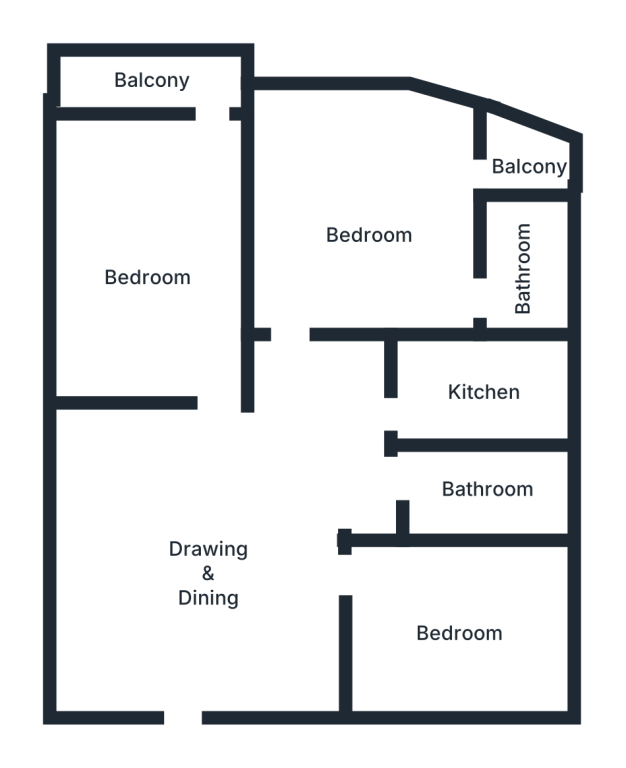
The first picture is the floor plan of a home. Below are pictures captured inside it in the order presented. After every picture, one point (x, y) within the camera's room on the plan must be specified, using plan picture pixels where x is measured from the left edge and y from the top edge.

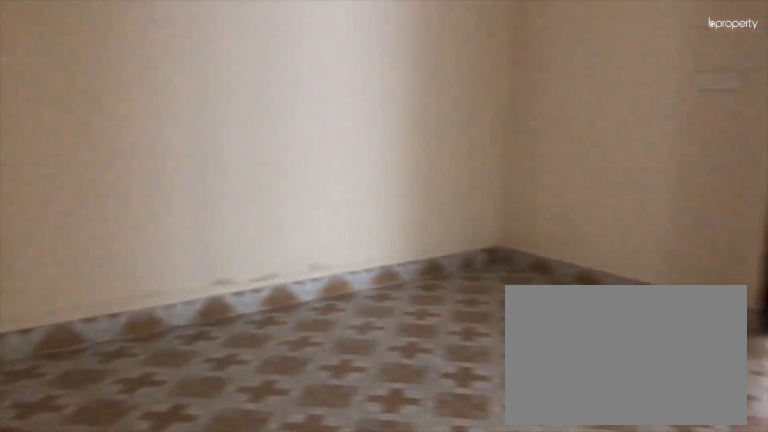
(217, 563)
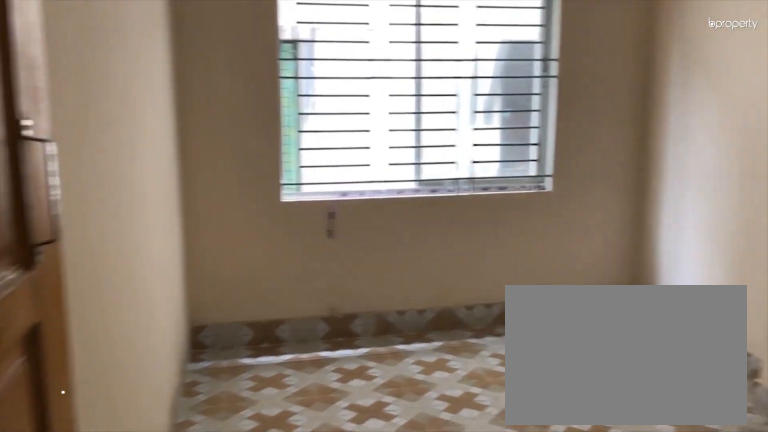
(462, 633)
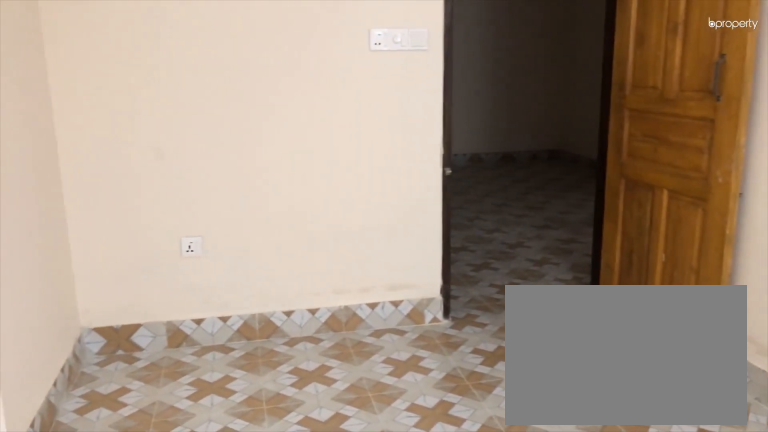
(463, 632)
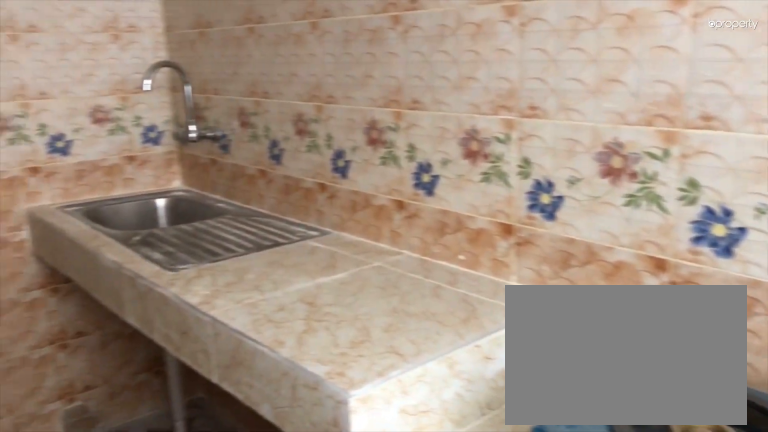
(484, 393)
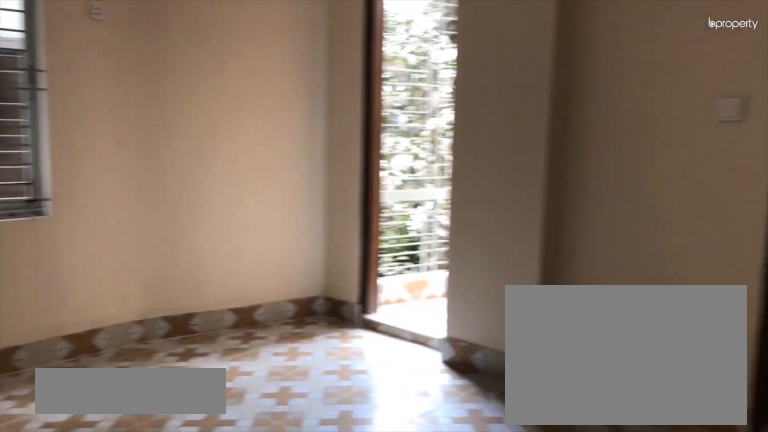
(376, 232)
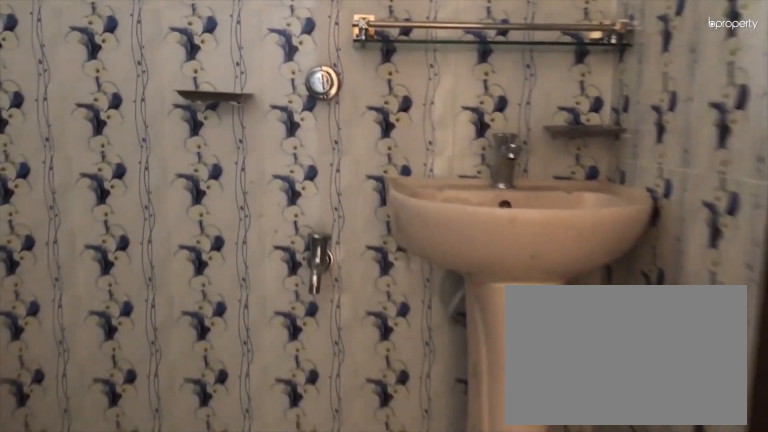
(520, 256)
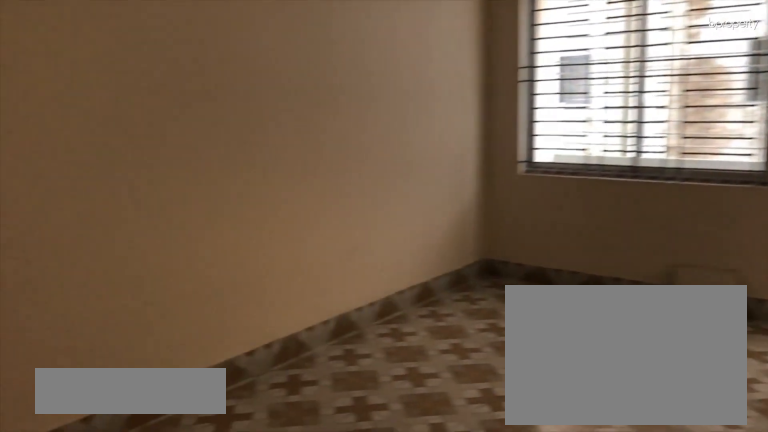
(137, 272)
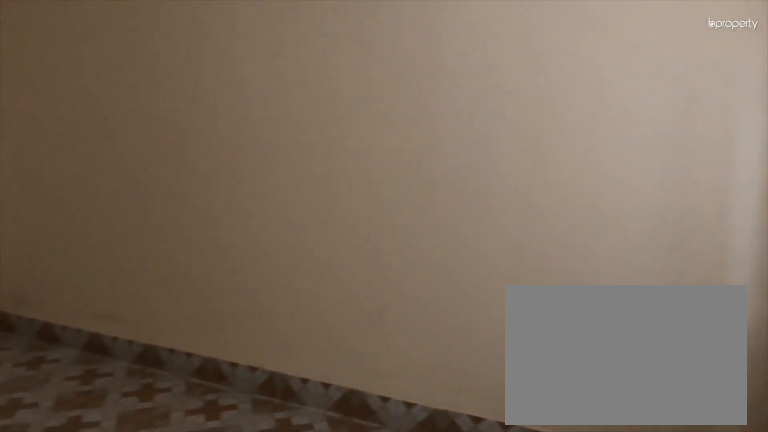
(136, 273)
